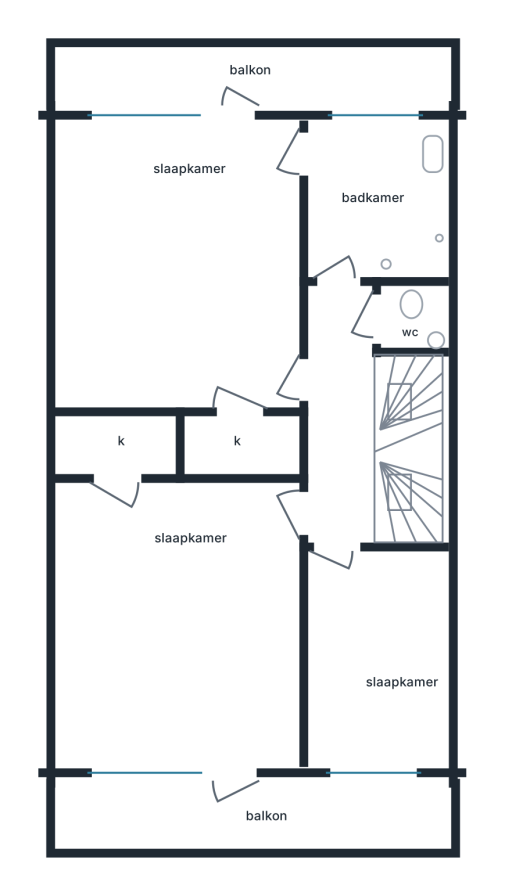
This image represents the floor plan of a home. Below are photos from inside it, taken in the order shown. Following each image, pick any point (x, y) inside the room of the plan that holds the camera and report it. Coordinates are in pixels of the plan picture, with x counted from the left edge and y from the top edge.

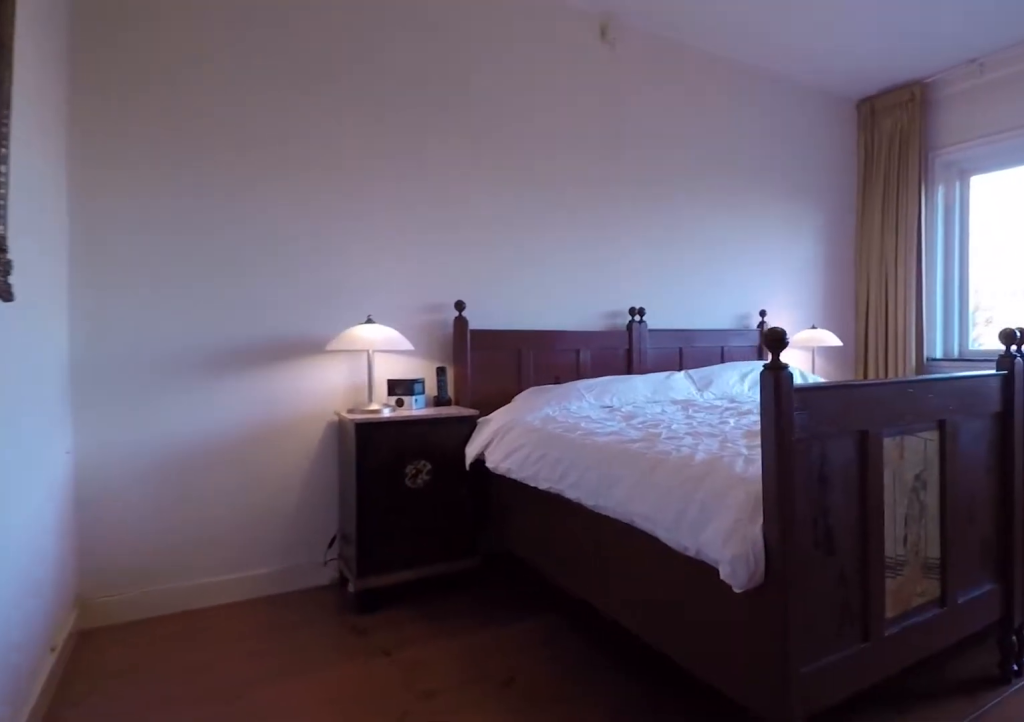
(176, 263)
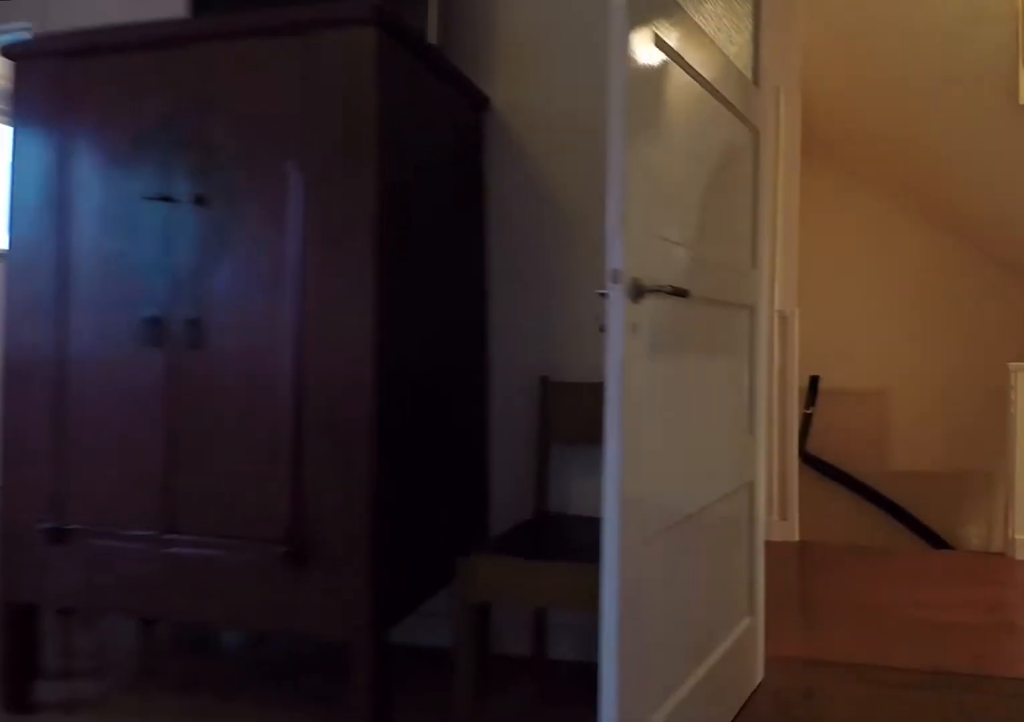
(176, 263)
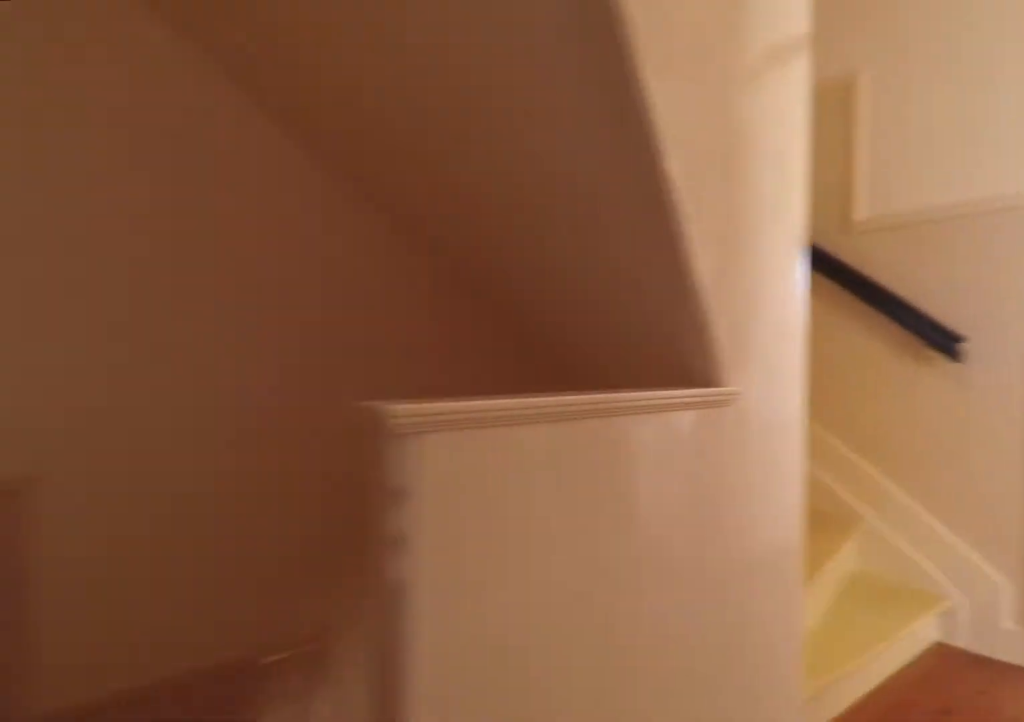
(341, 414)
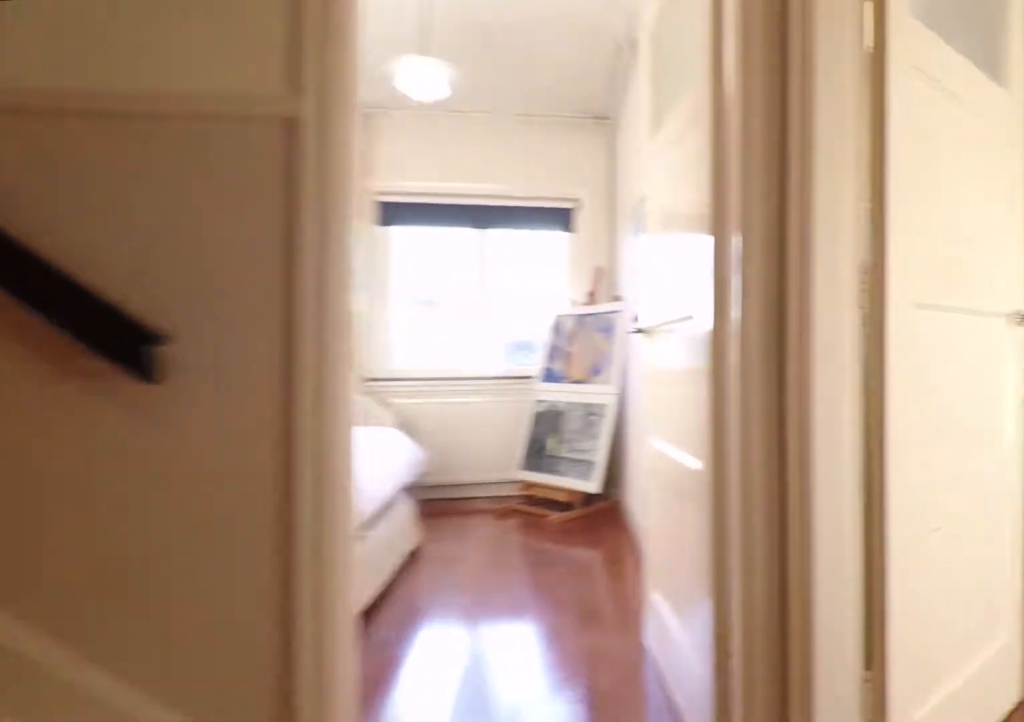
(341, 414)
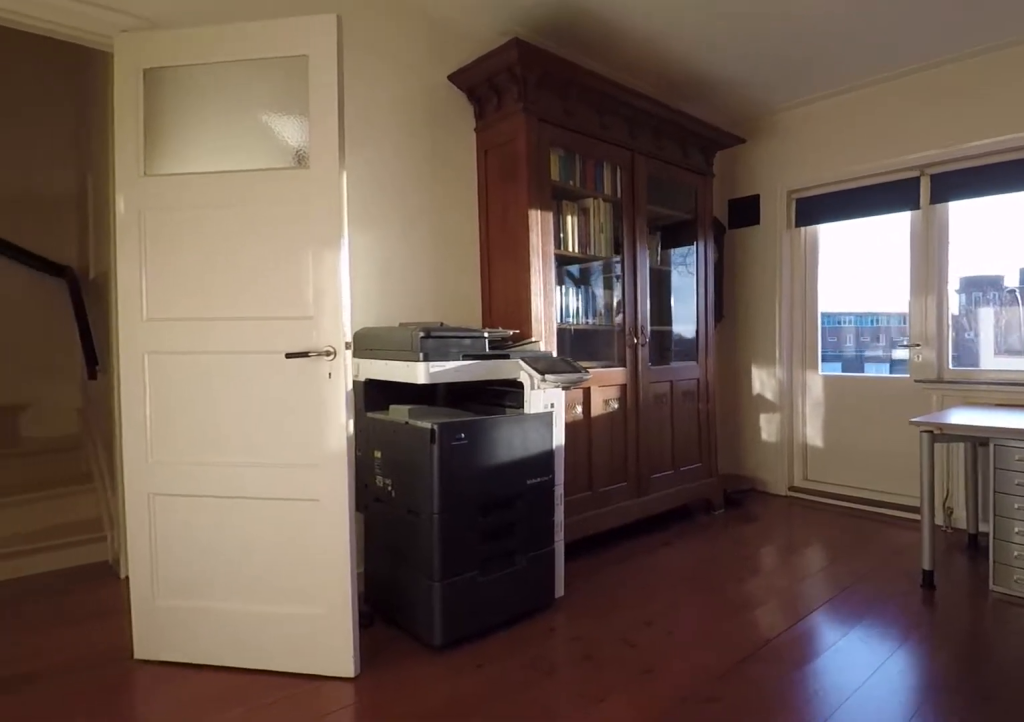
(177, 619)
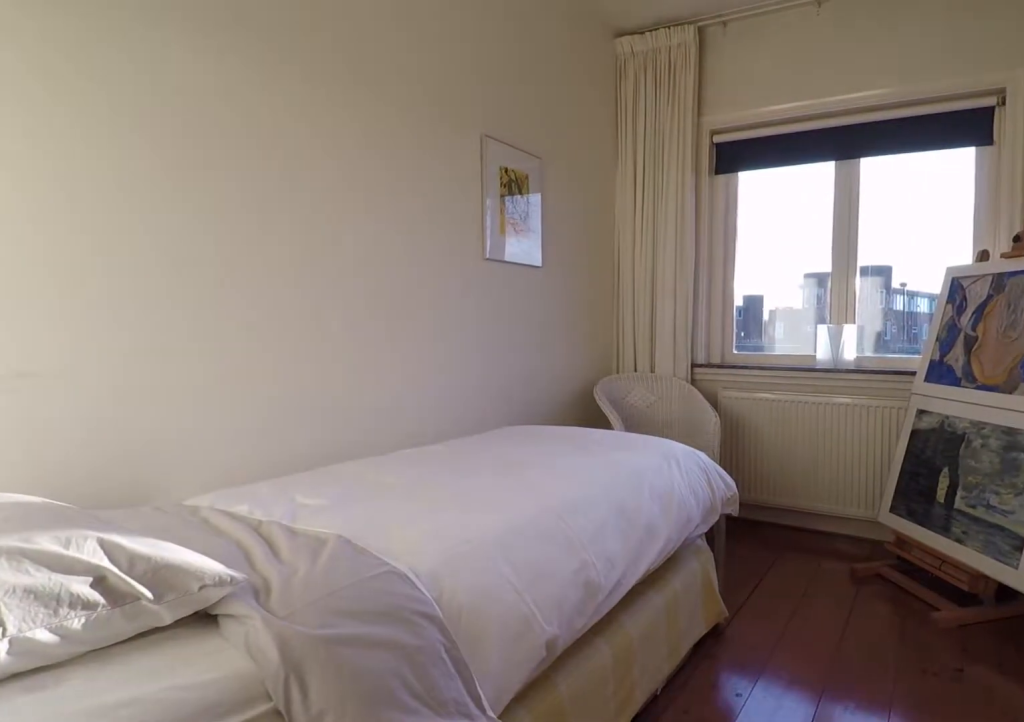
(374, 655)
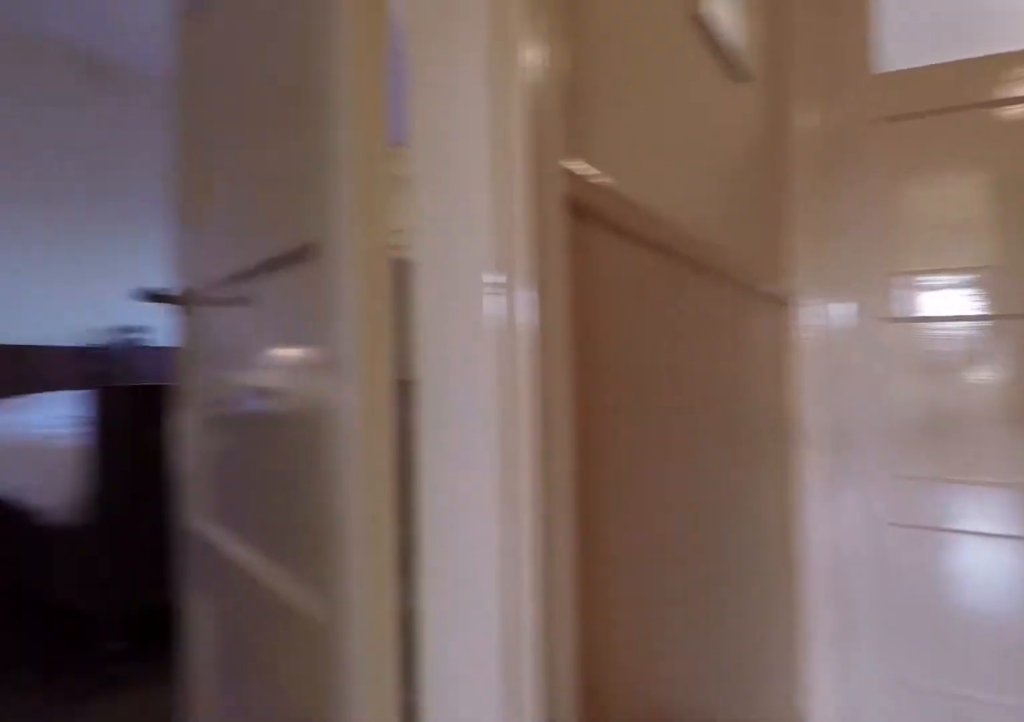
(341, 415)
